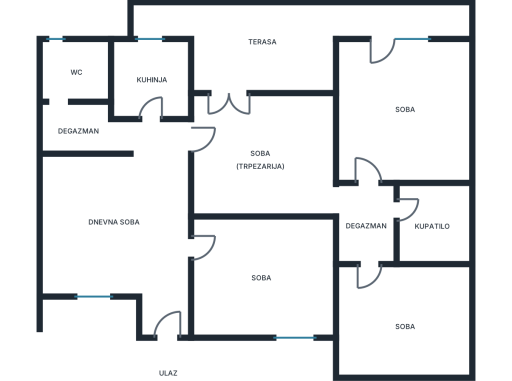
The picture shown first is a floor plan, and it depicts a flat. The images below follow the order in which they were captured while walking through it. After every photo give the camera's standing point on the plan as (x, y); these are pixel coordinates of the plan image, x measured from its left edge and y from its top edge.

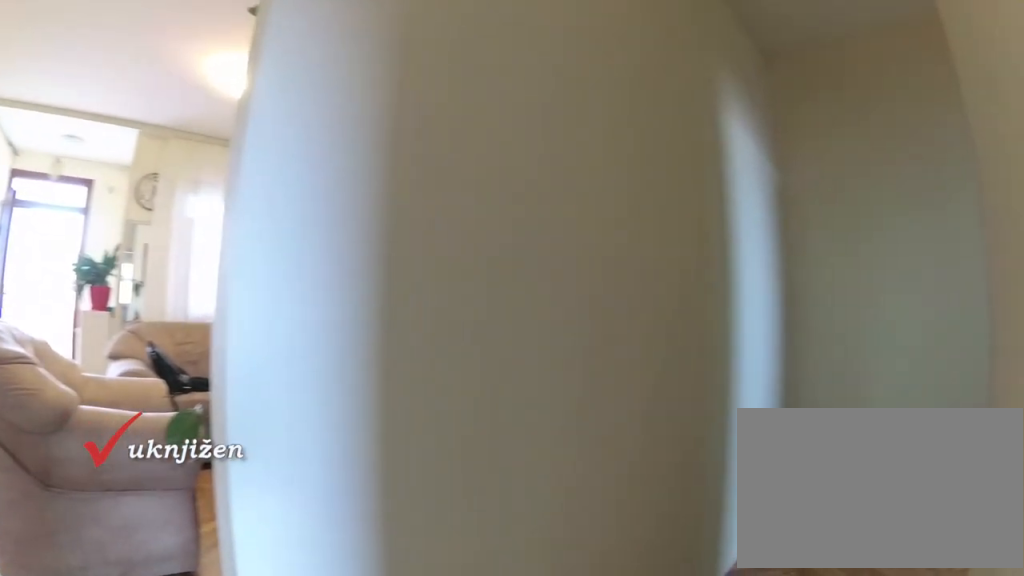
(157, 126)
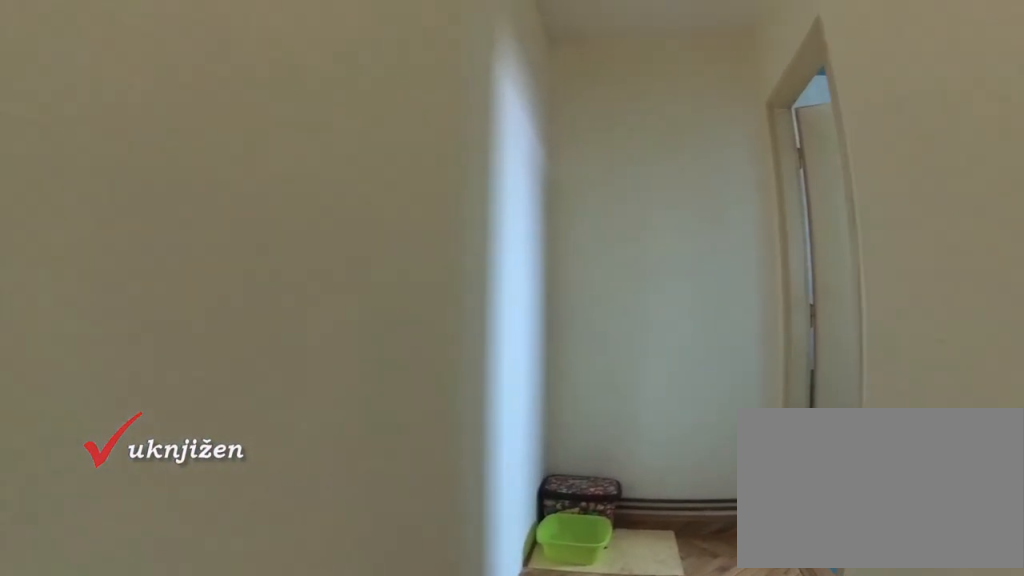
(145, 141)
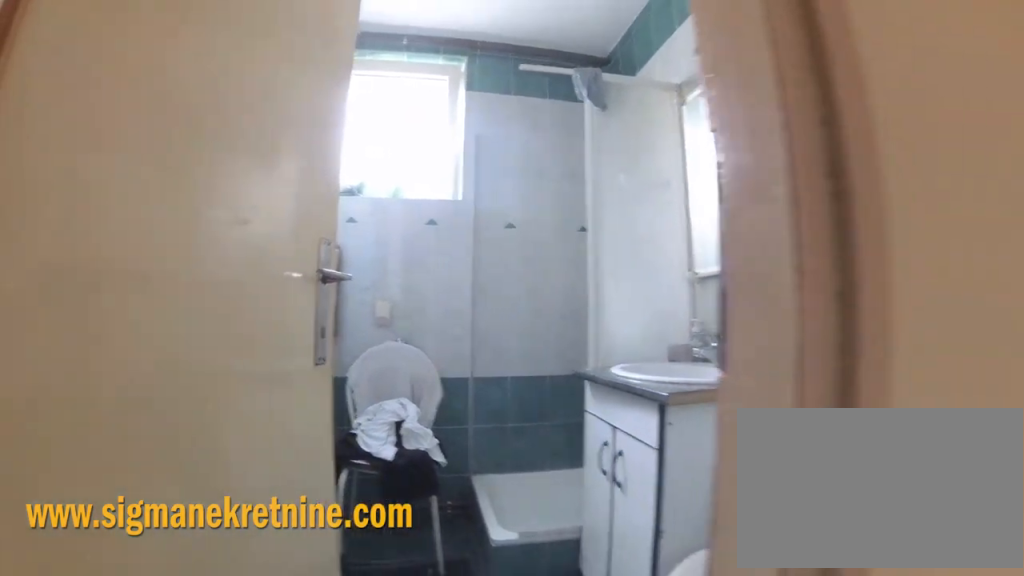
(68, 138)
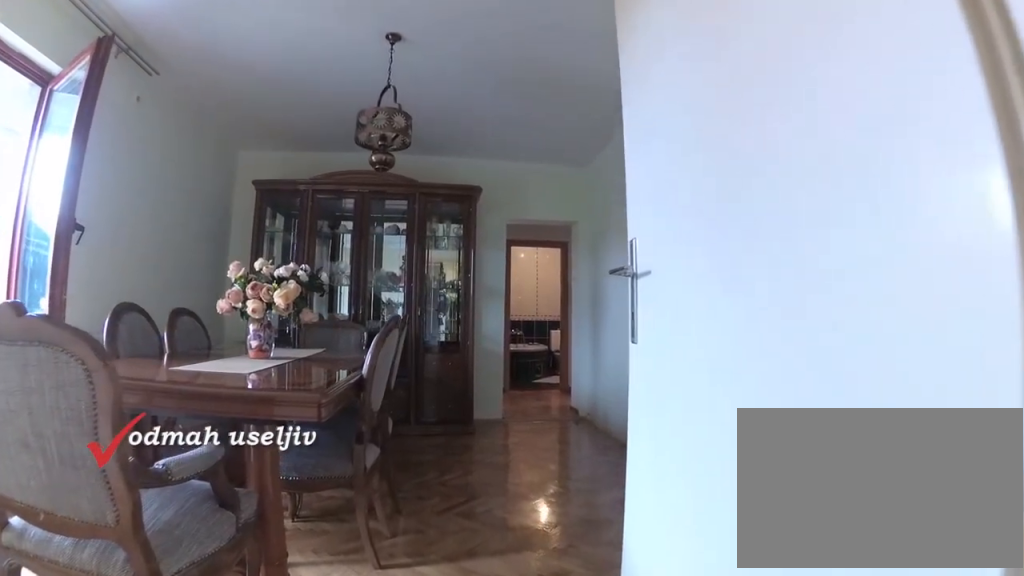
(165, 154)
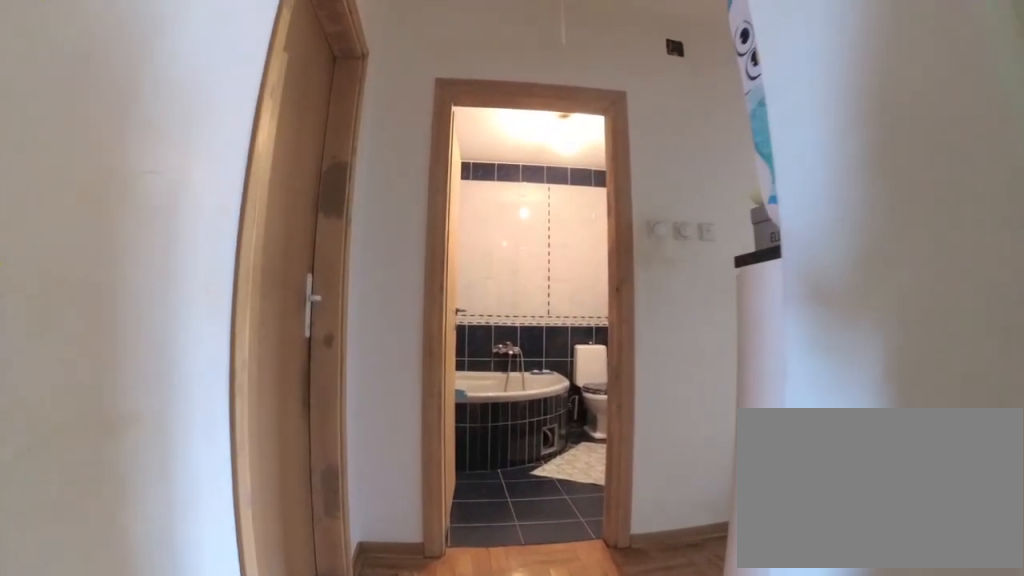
(295, 194)
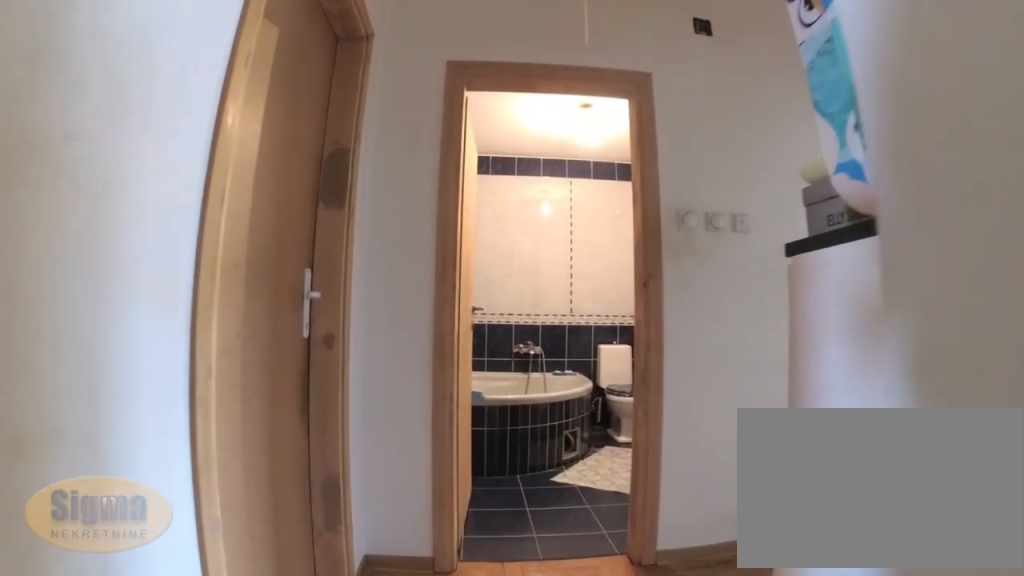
(303, 196)
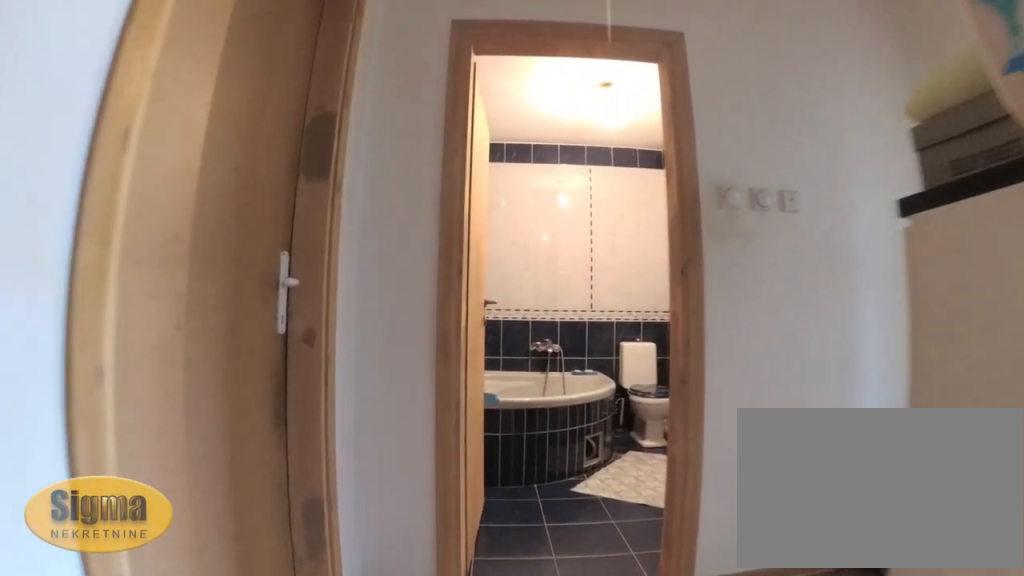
(309, 199)
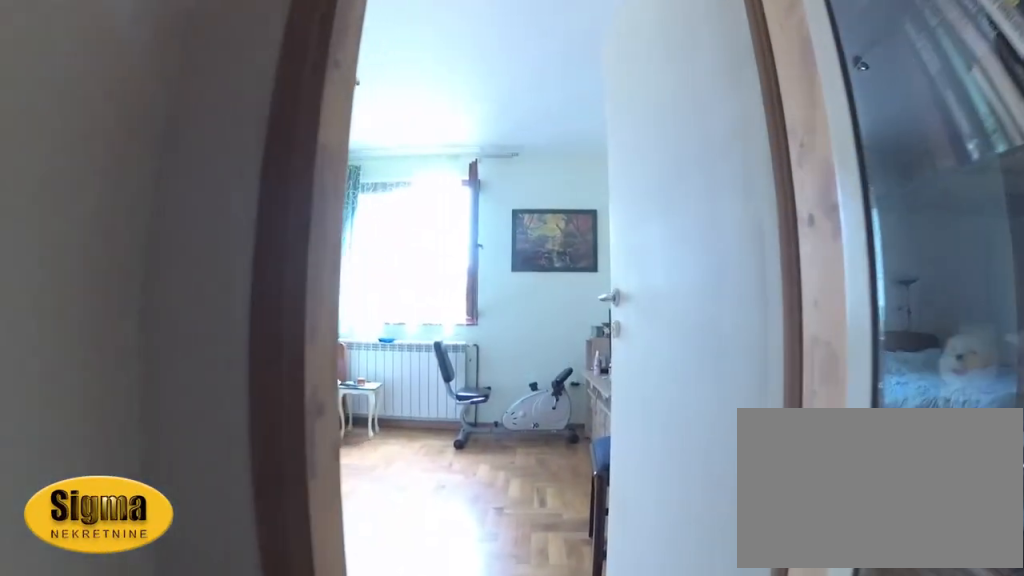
(368, 225)
